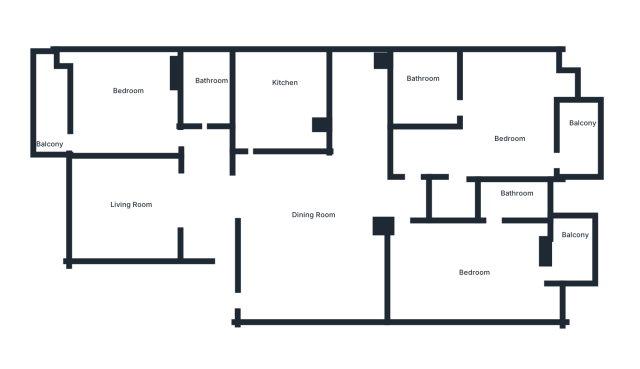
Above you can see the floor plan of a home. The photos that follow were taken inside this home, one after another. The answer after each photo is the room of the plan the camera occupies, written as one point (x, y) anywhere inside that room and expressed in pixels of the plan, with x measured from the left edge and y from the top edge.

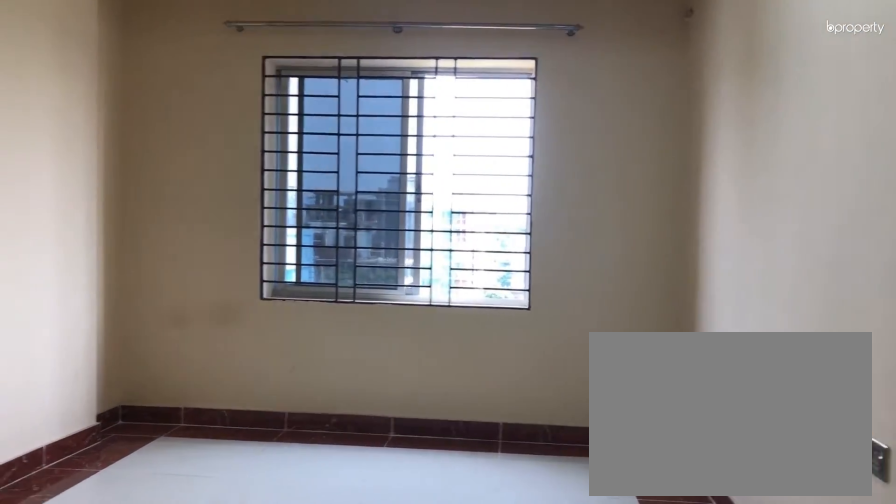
(139, 209)
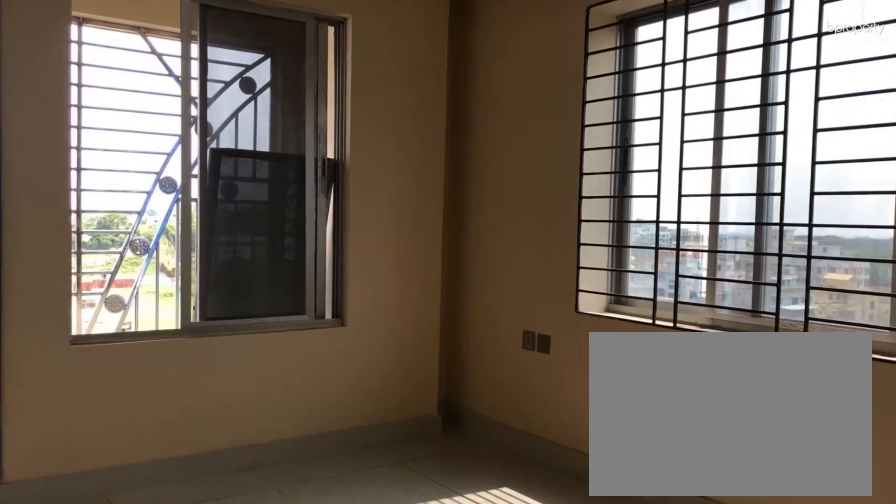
(139, 112)
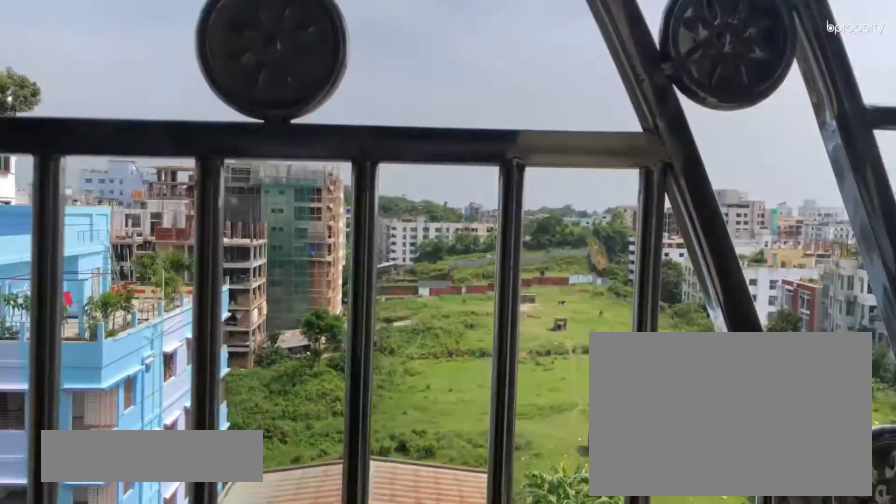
(47, 116)
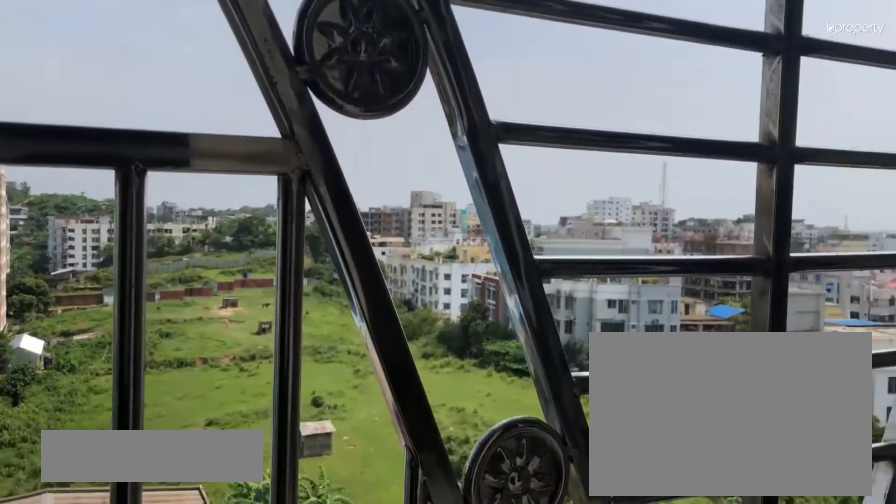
(47, 116)
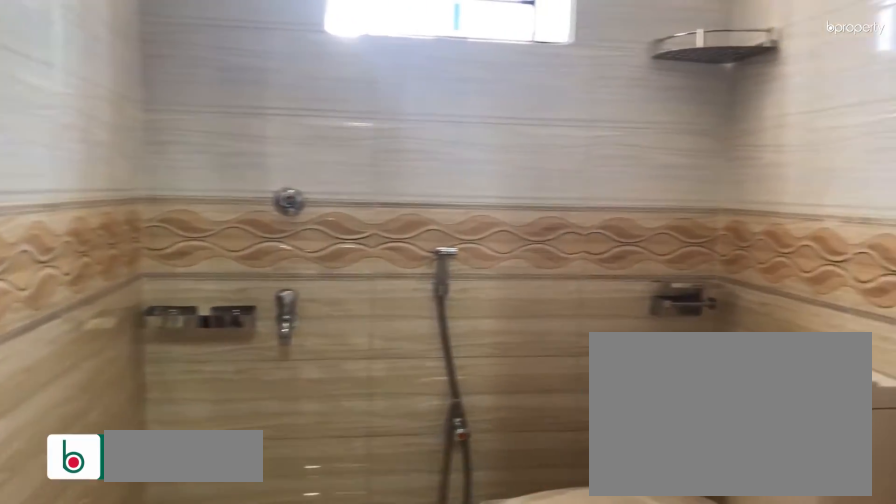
(208, 97)
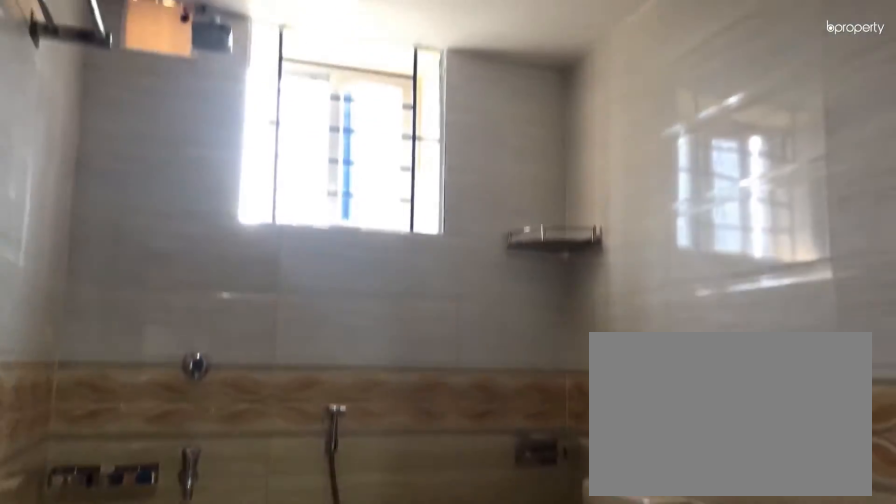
(209, 98)
